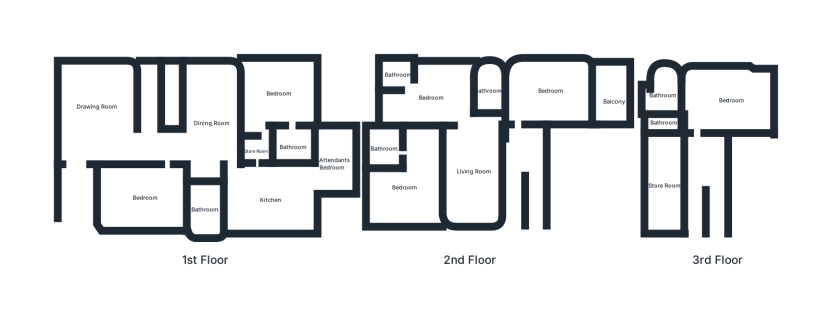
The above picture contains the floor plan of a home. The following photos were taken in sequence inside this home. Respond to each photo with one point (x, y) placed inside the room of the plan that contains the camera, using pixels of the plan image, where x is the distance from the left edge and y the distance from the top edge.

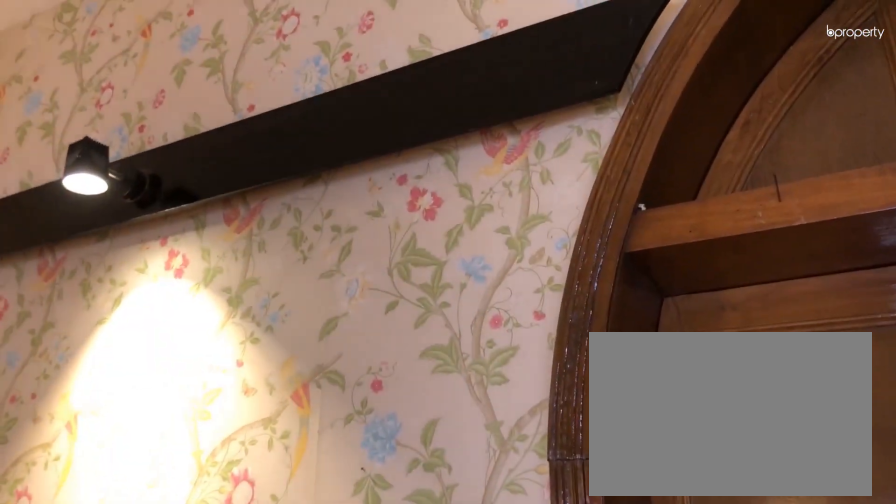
(550, 91)
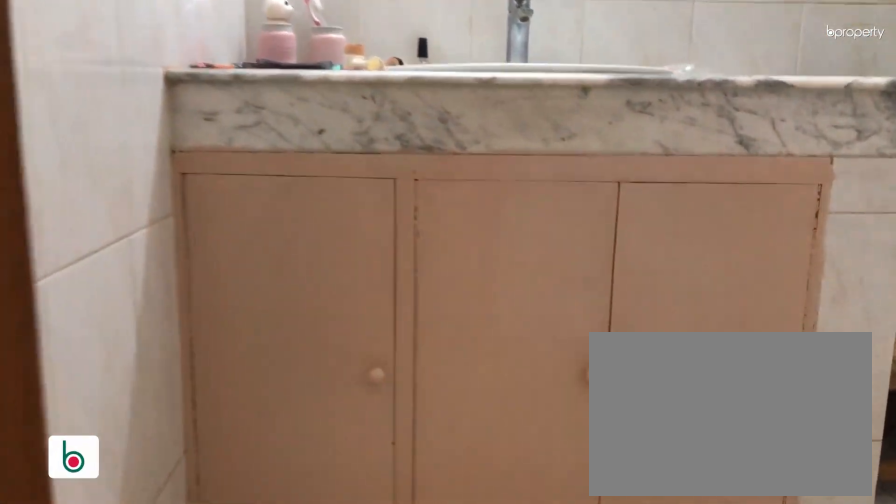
(485, 91)
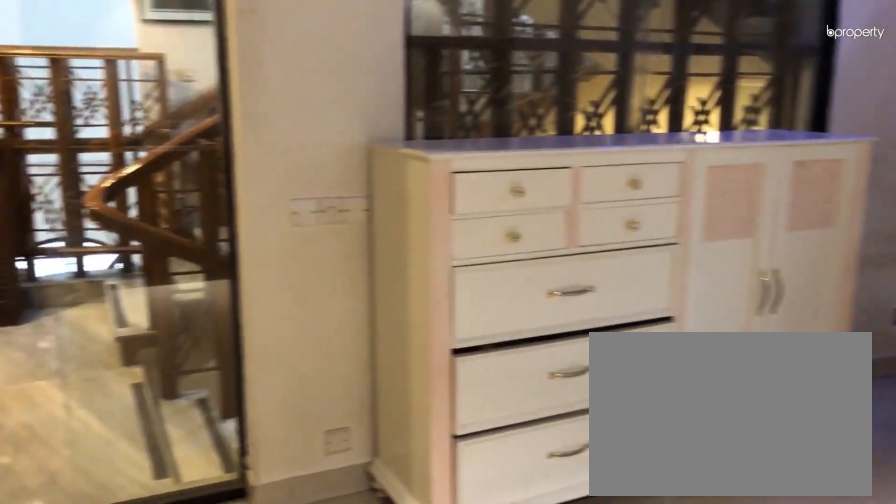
(472, 172)
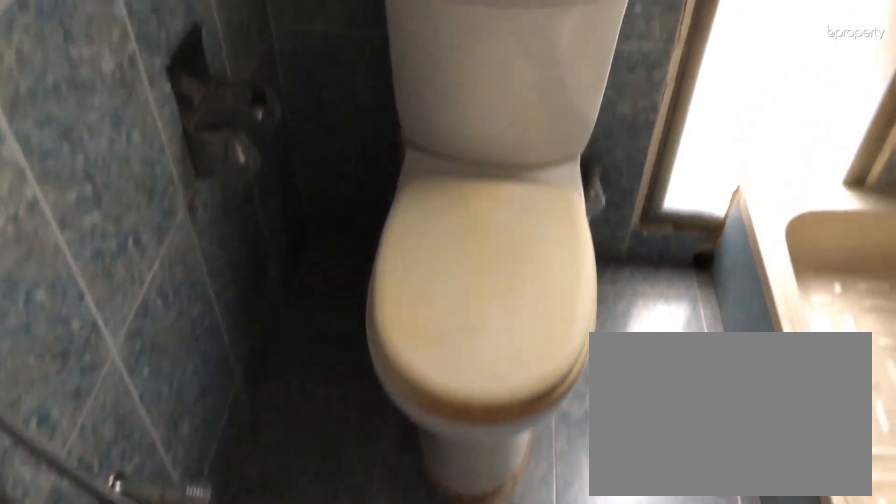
(396, 75)
